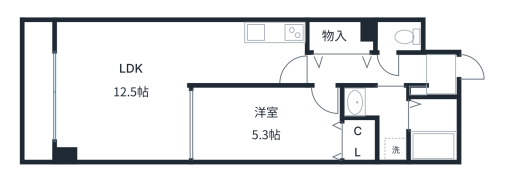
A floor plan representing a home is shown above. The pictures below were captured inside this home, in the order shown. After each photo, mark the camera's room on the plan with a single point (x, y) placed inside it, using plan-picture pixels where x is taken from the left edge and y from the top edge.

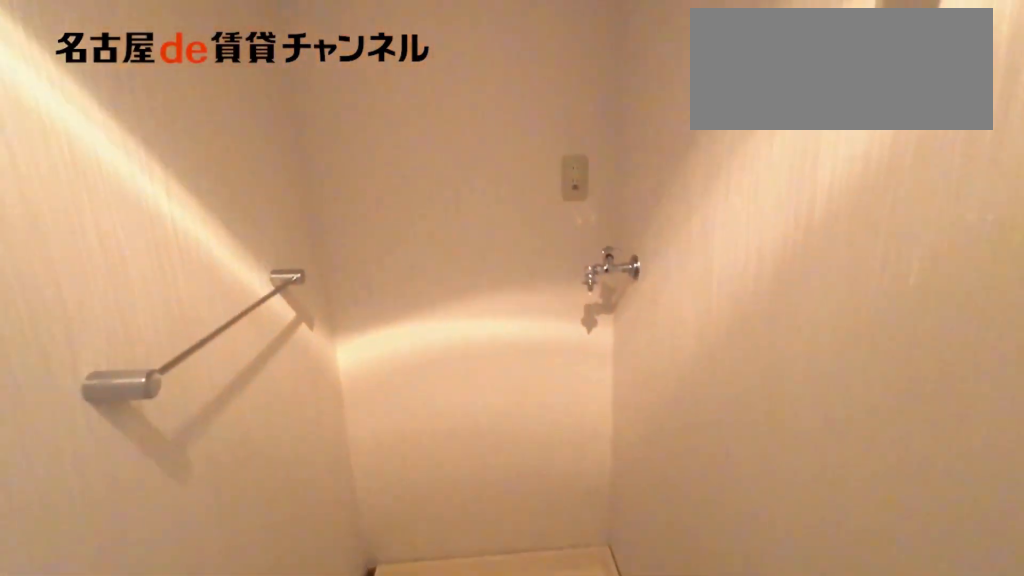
(381, 117)
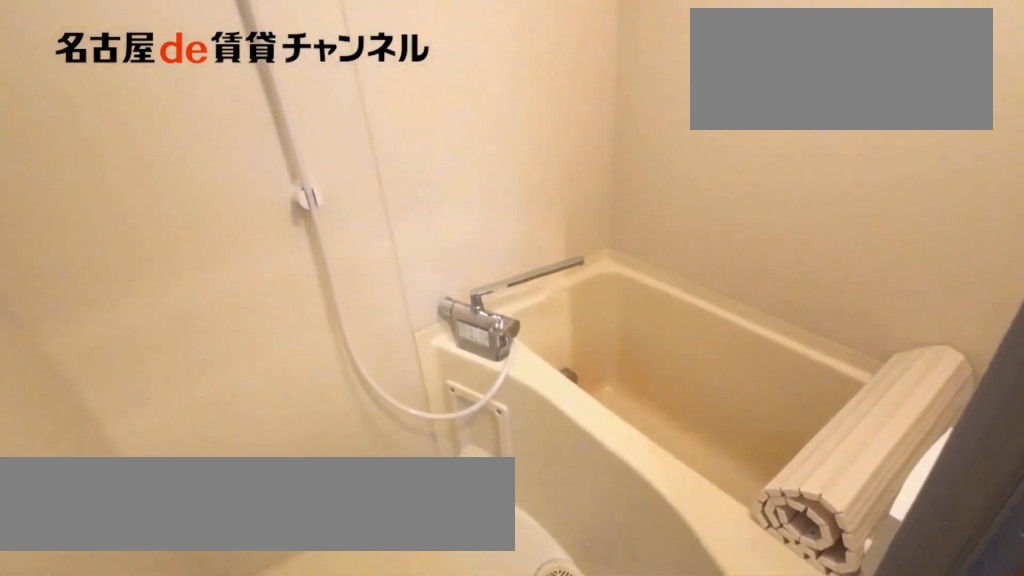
(433, 129)
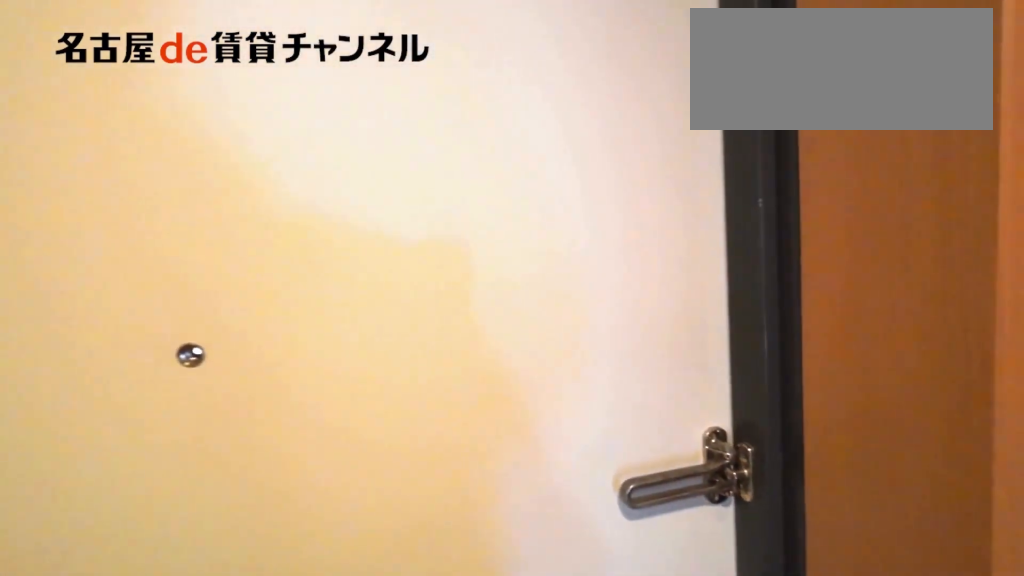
(441, 74)
